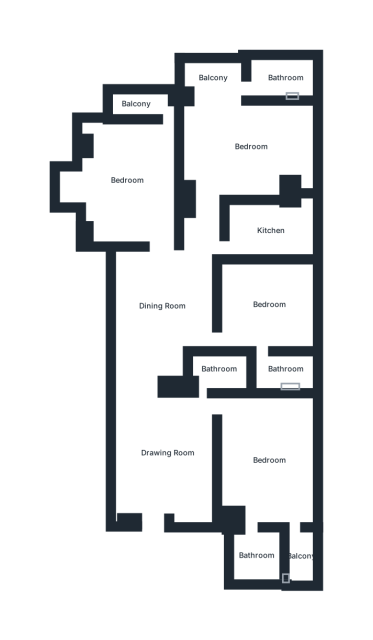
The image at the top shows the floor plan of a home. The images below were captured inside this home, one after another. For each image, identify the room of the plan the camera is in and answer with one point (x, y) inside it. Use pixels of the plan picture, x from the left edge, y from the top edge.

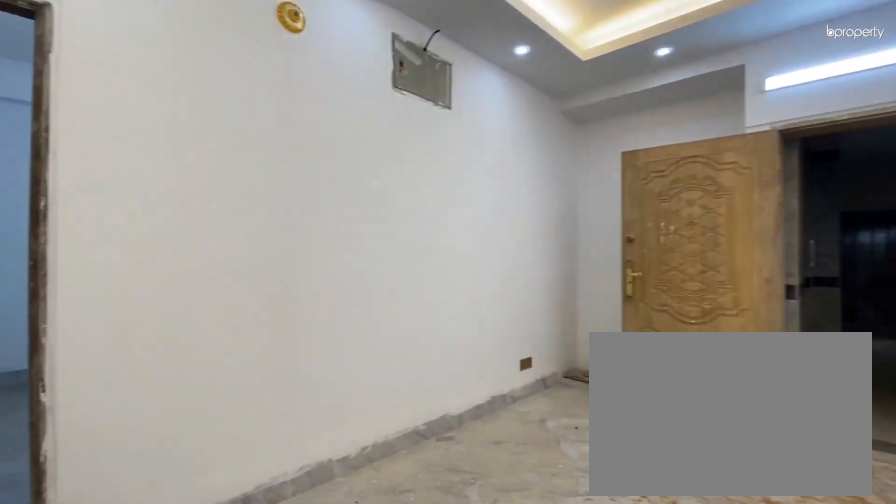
(165, 453)
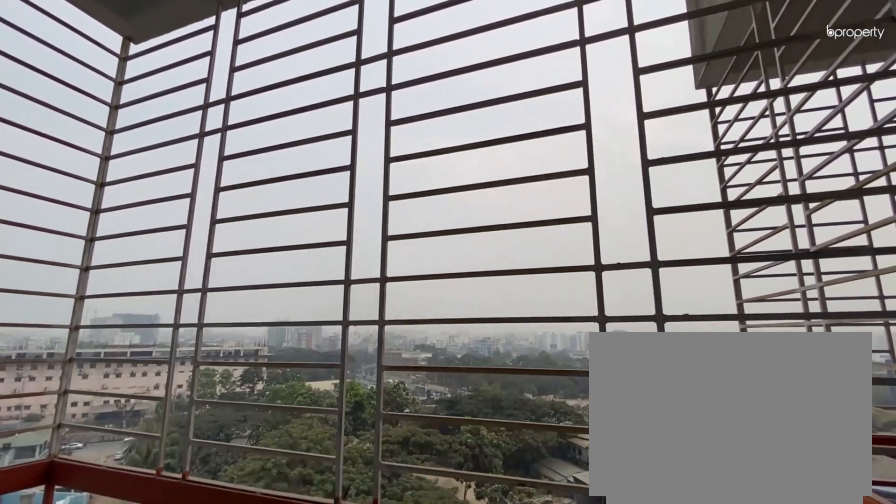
(137, 104)
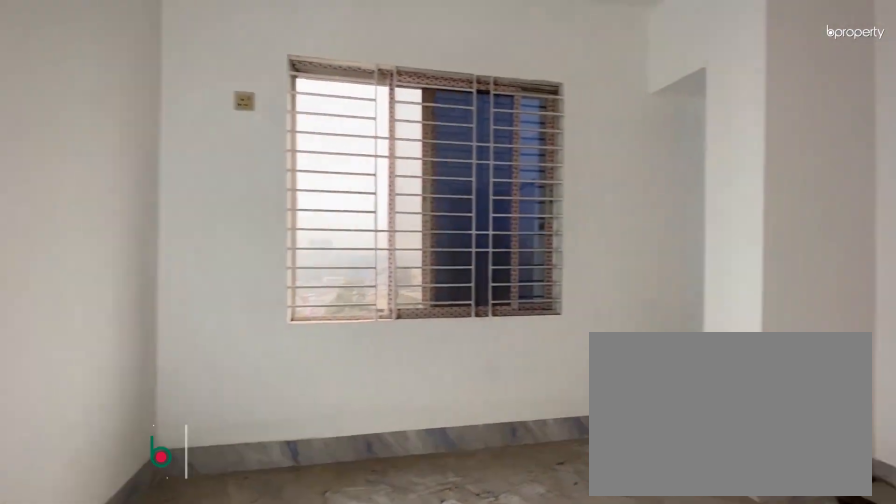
(251, 148)
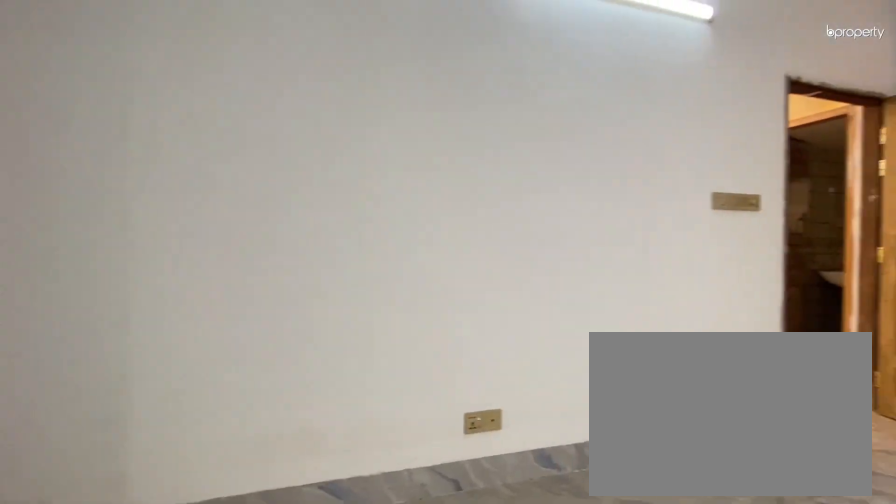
(269, 461)
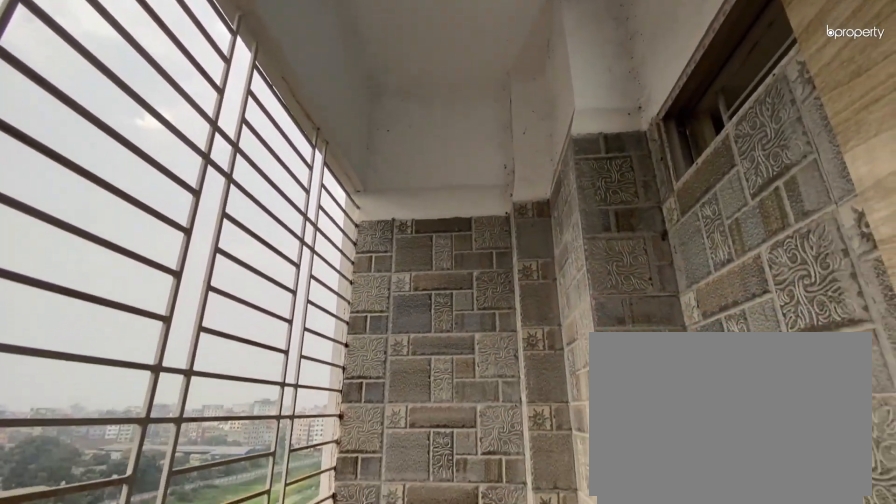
(300, 557)
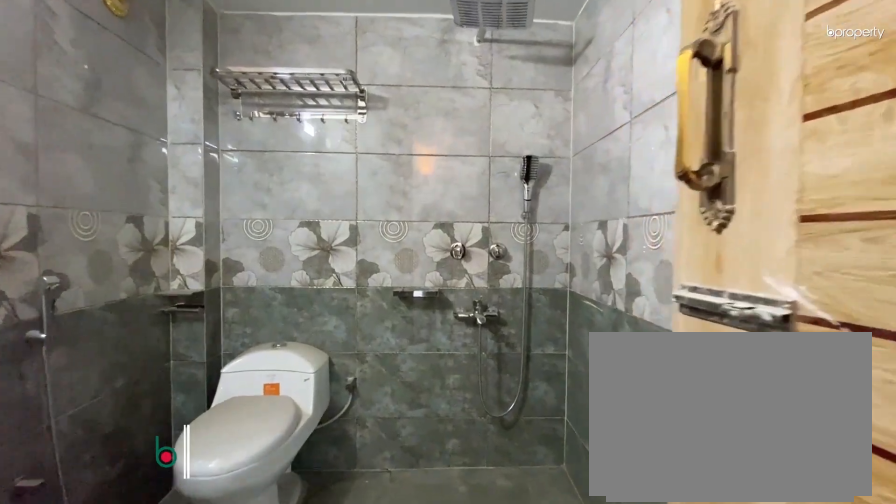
(258, 555)
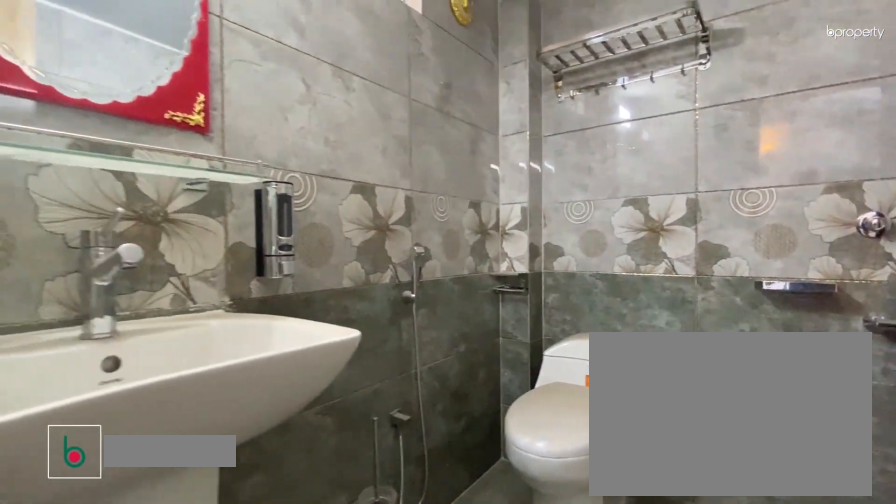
(258, 555)
